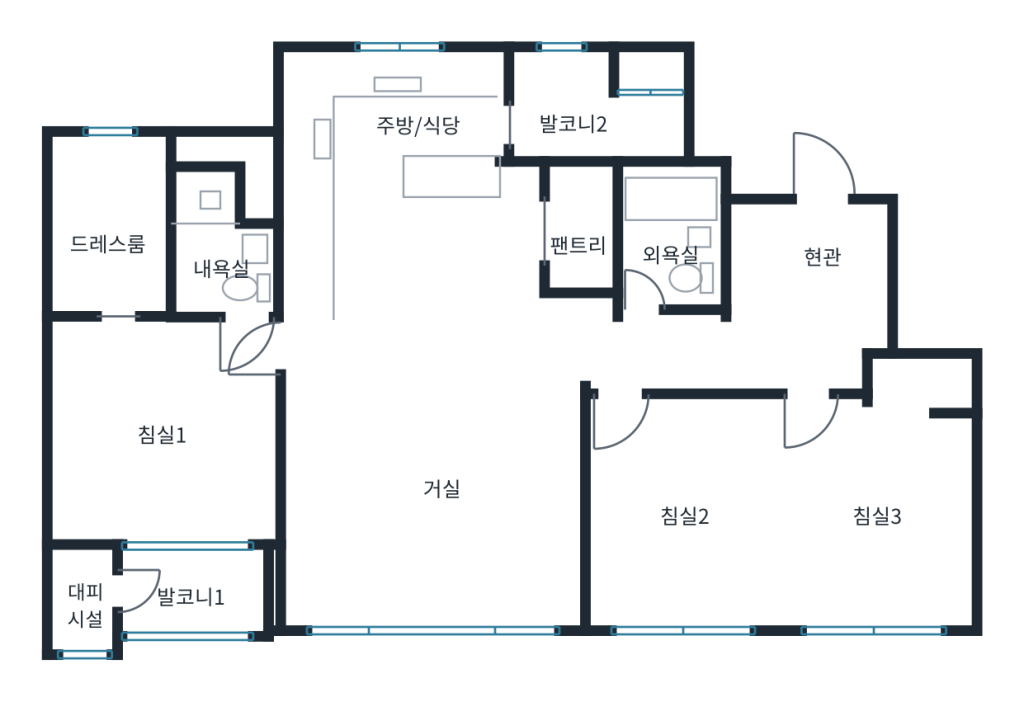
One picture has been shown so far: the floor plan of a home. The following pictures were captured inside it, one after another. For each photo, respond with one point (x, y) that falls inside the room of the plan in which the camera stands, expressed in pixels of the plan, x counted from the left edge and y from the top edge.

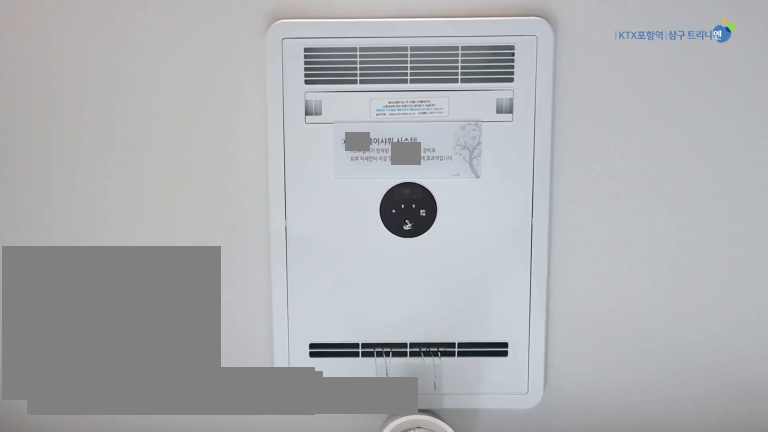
(808, 265)
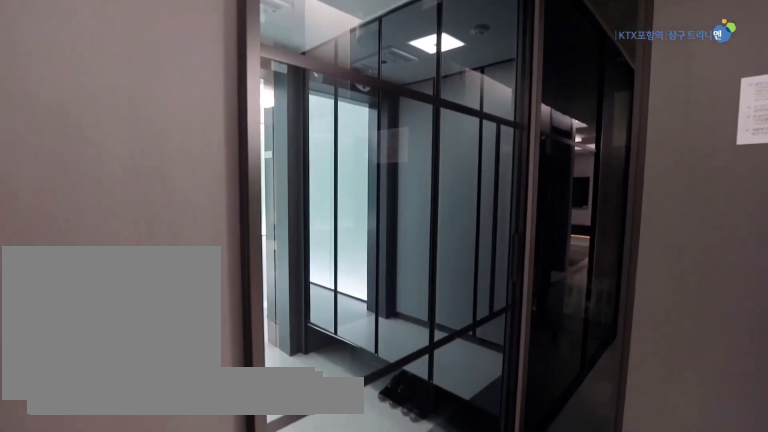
(804, 264)
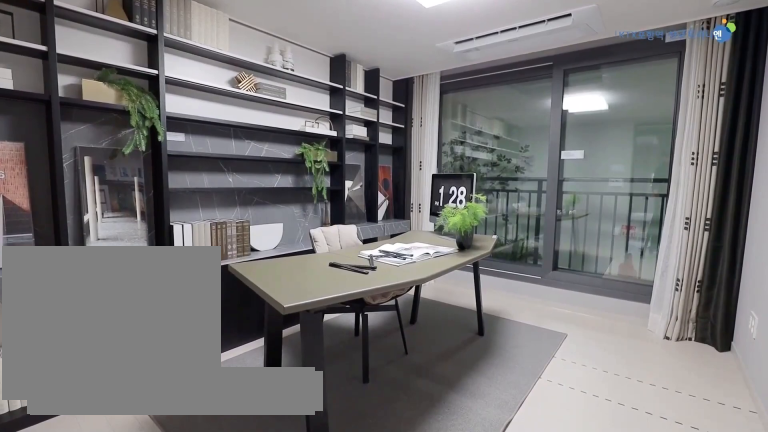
(686, 509)
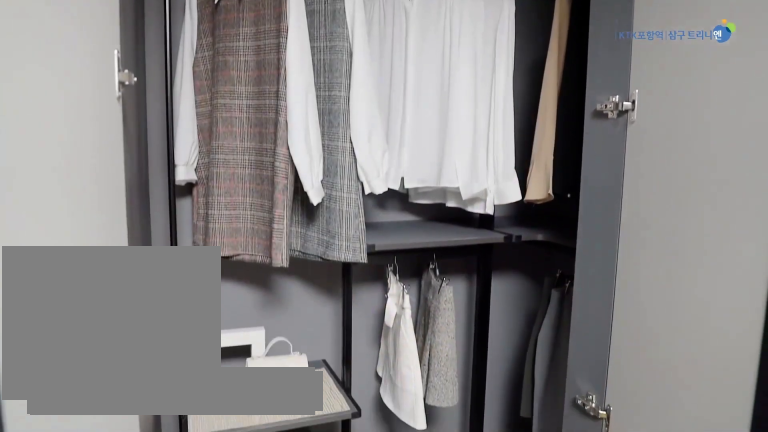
(879, 499)
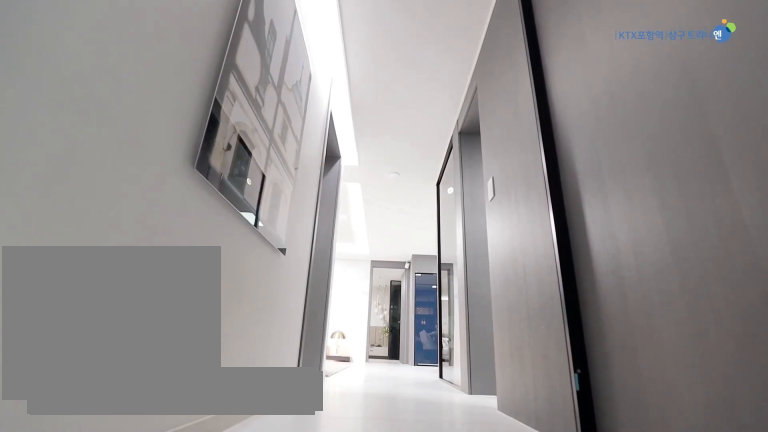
(715, 350)
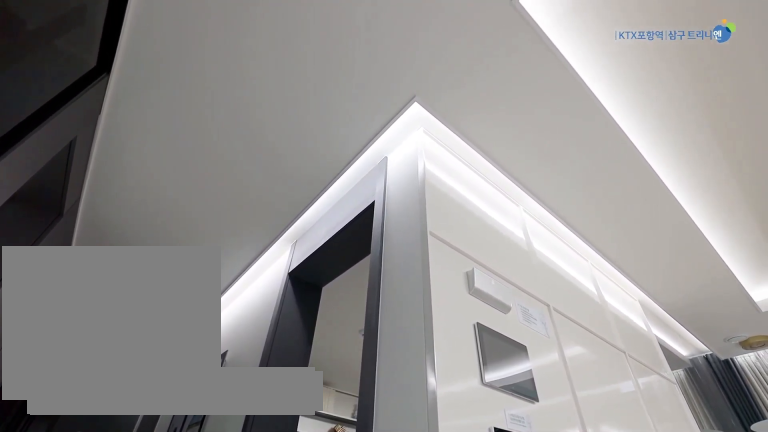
(718, 354)
